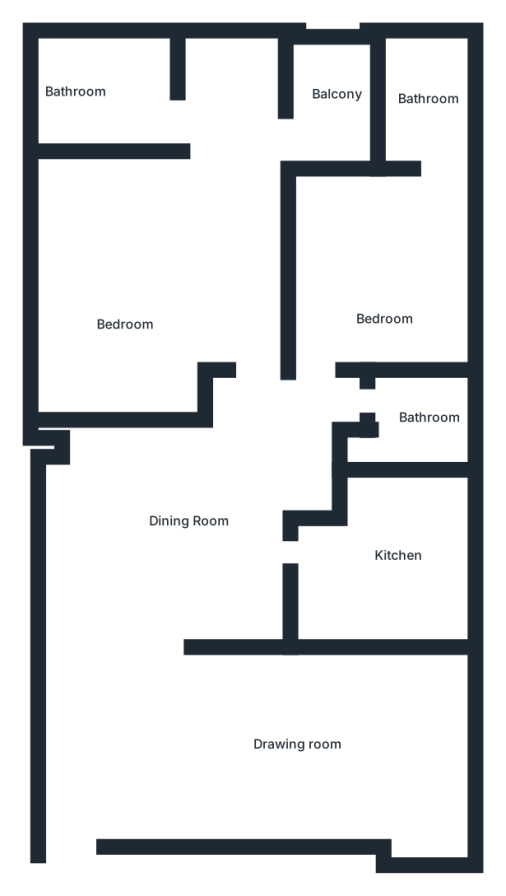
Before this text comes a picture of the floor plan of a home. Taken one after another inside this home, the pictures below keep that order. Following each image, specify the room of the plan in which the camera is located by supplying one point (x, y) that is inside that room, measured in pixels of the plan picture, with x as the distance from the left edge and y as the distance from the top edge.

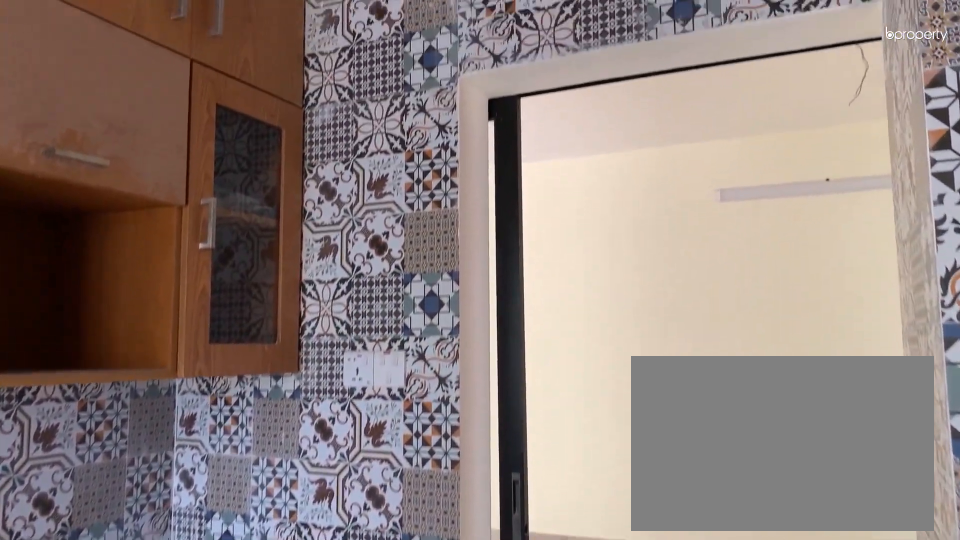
(397, 563)
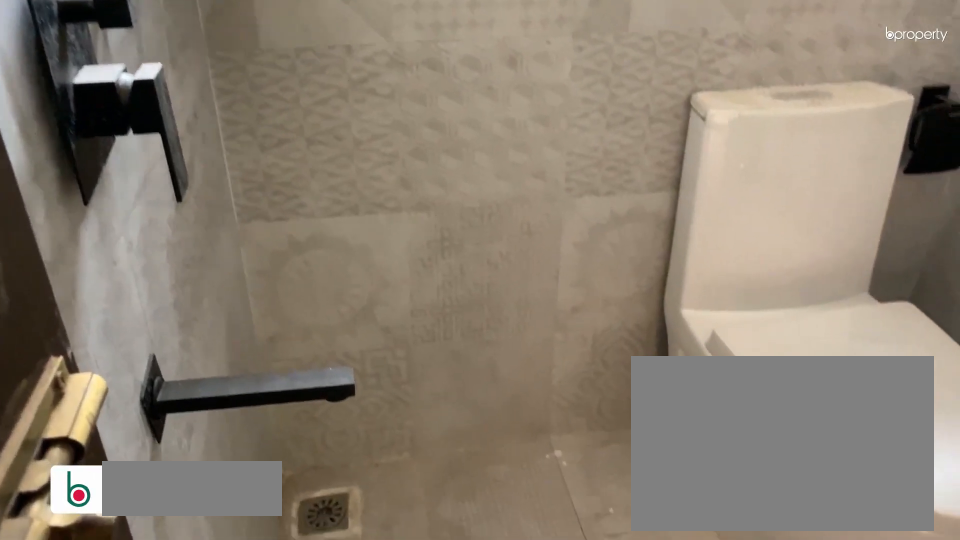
(413, 448)
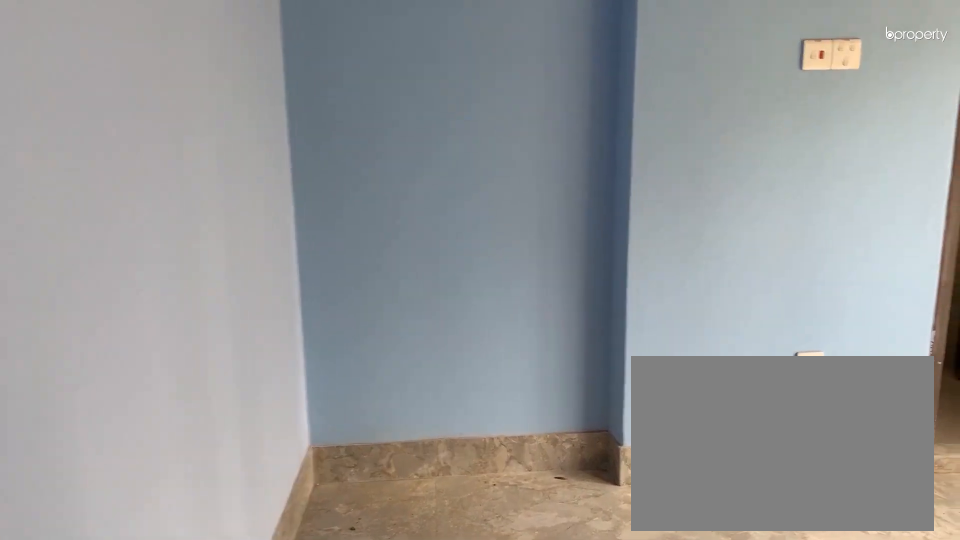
(385, 283)
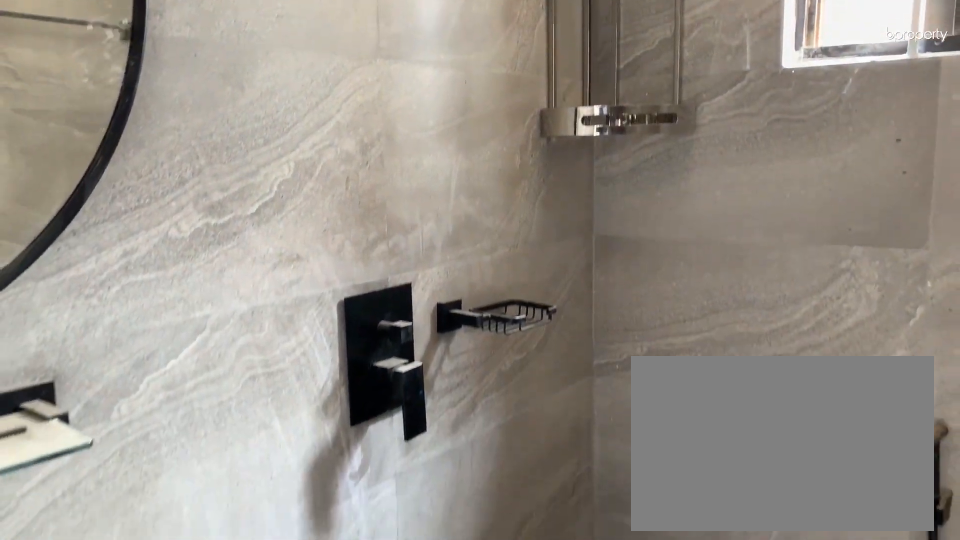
(426, 106)
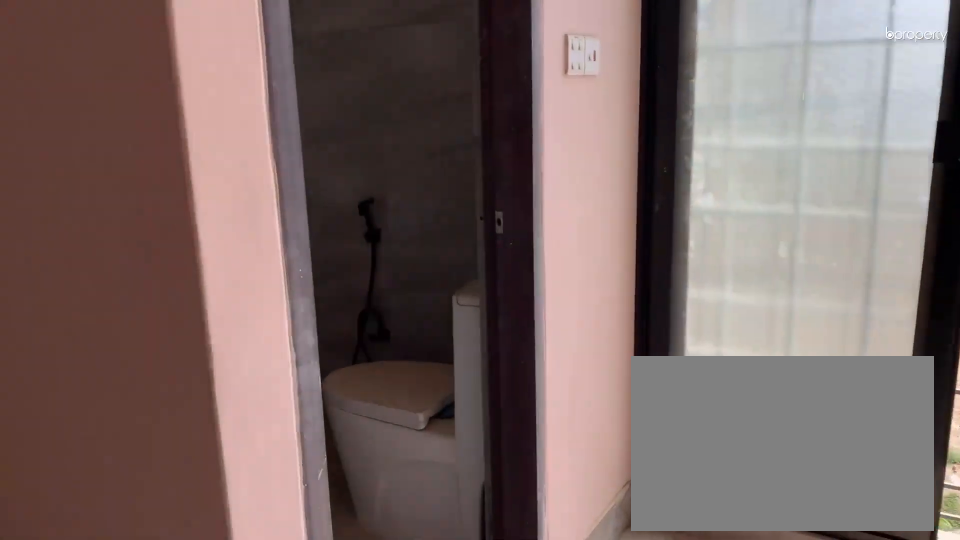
(123, 278)
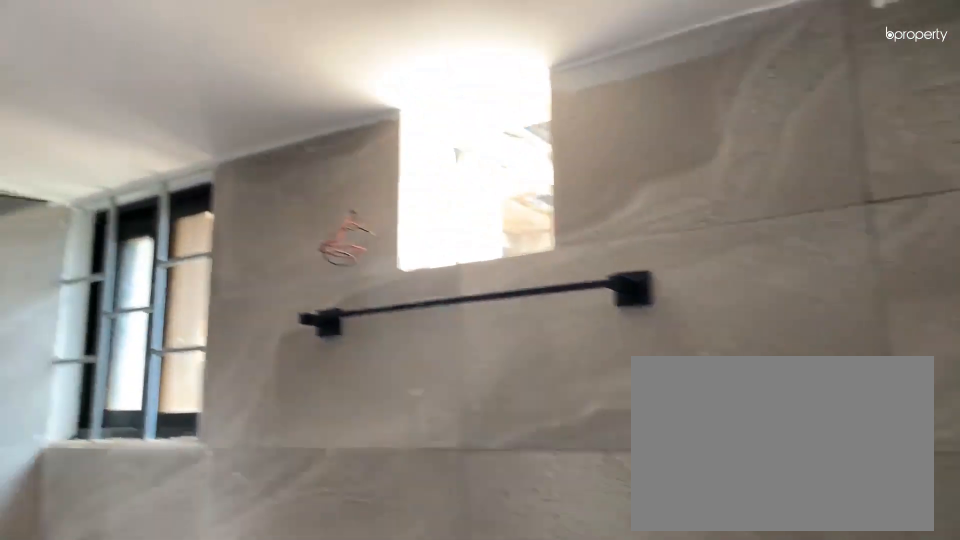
(85, 106)
